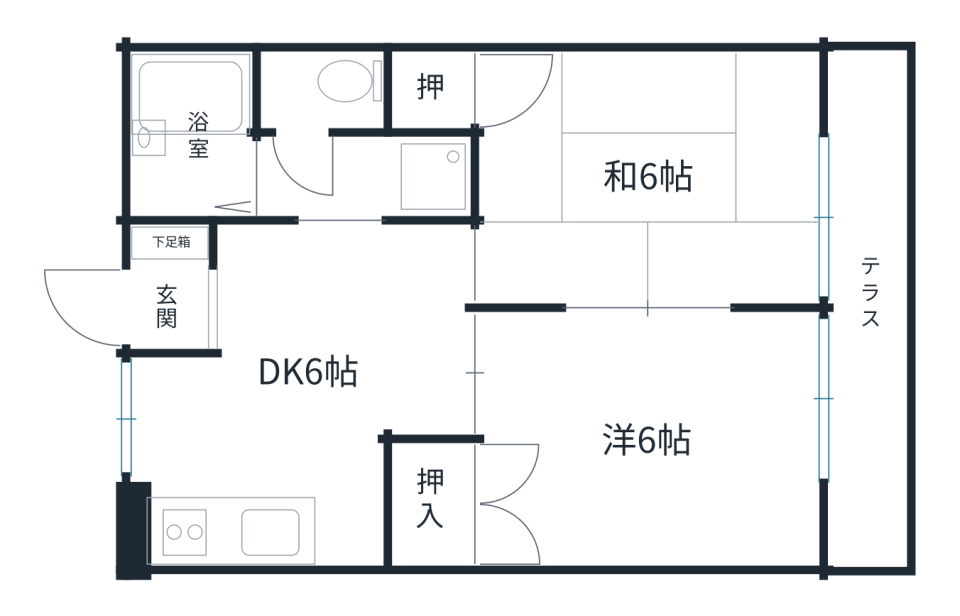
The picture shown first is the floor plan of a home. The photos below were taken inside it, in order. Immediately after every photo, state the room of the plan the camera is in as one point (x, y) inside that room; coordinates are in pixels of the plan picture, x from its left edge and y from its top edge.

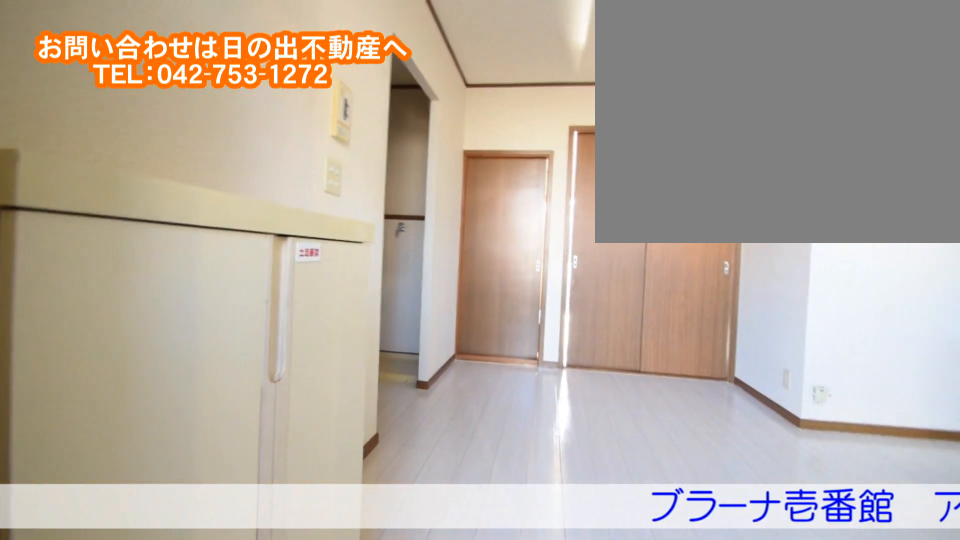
(208, 305)
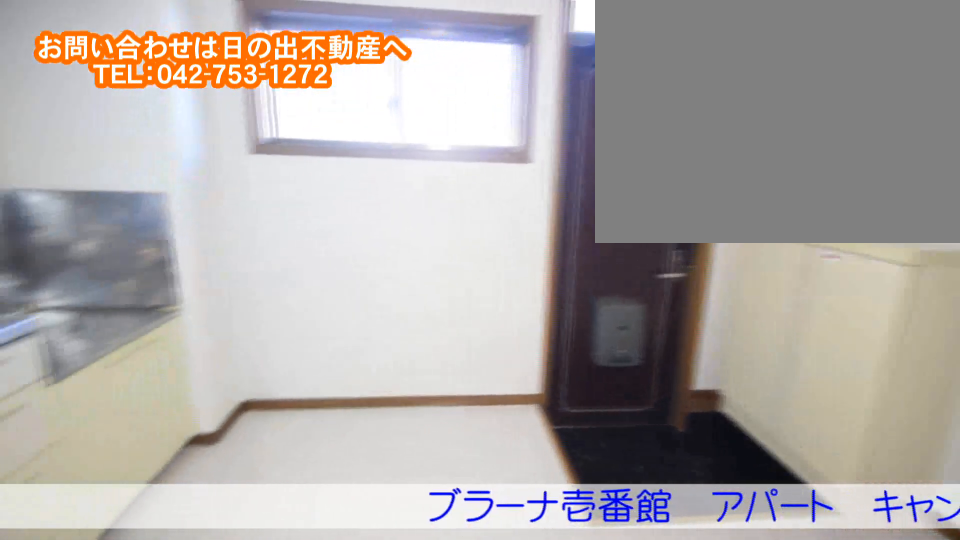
(315, 412)
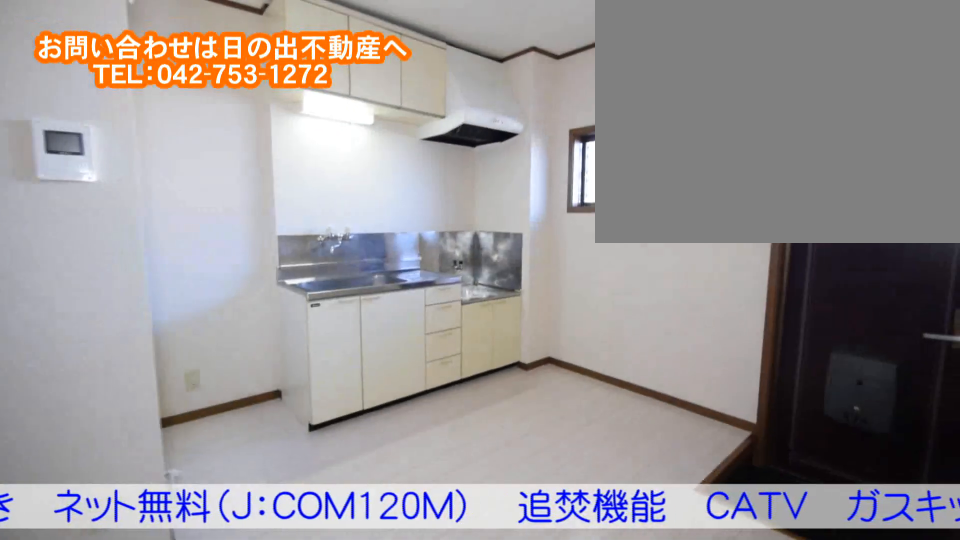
(314, 412)
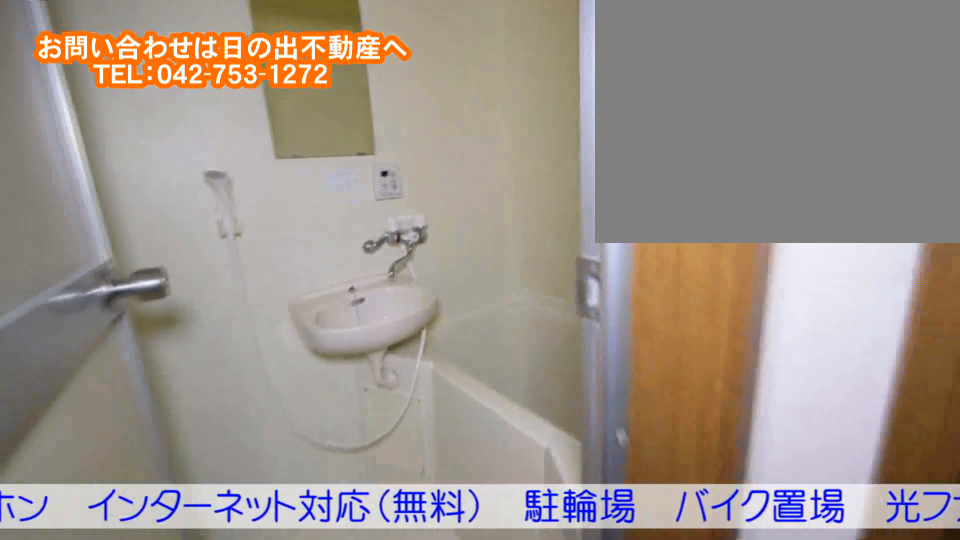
(195, 157)
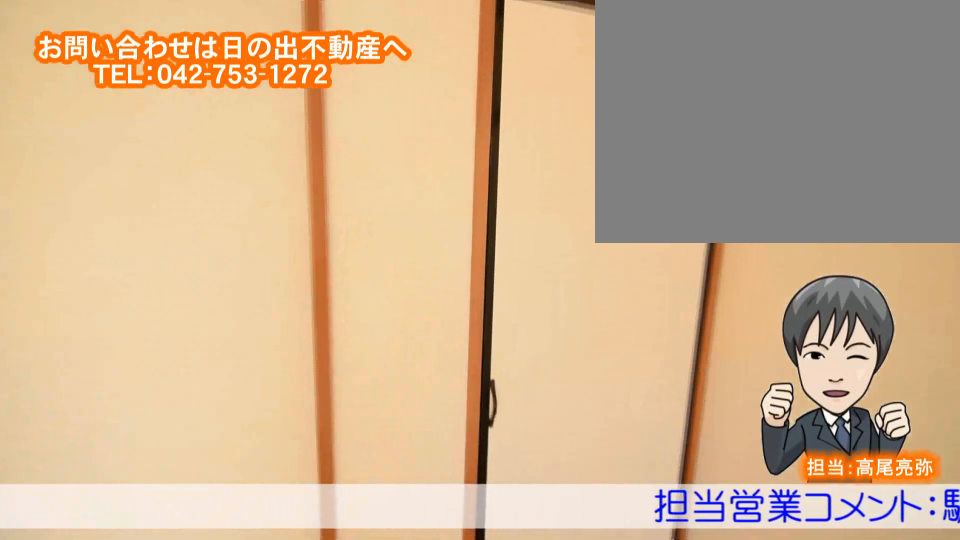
(731, 175)
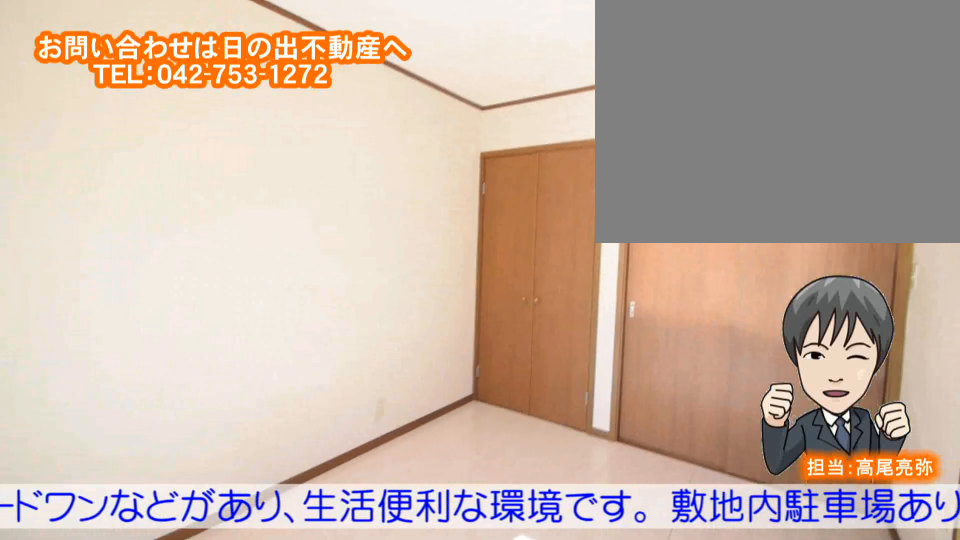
(739, 427)
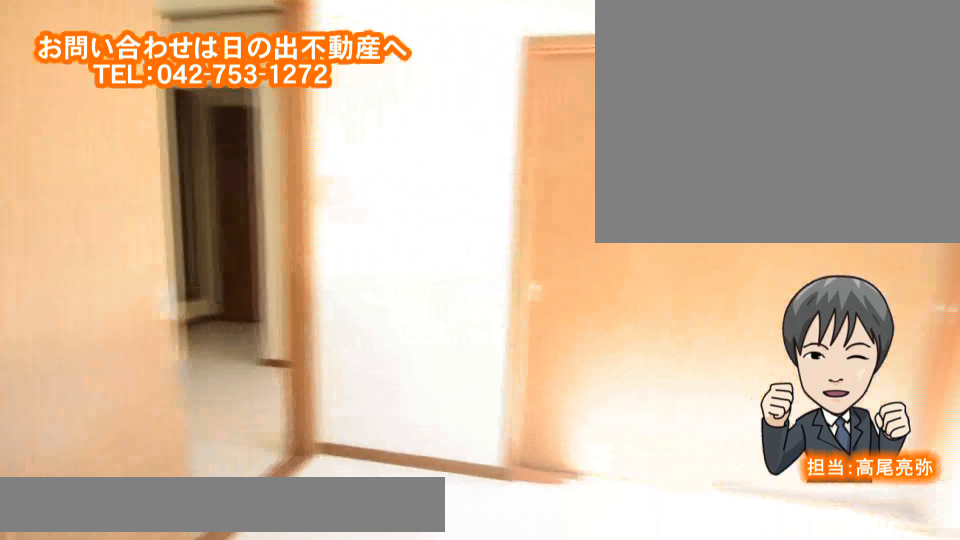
(738, 429)
